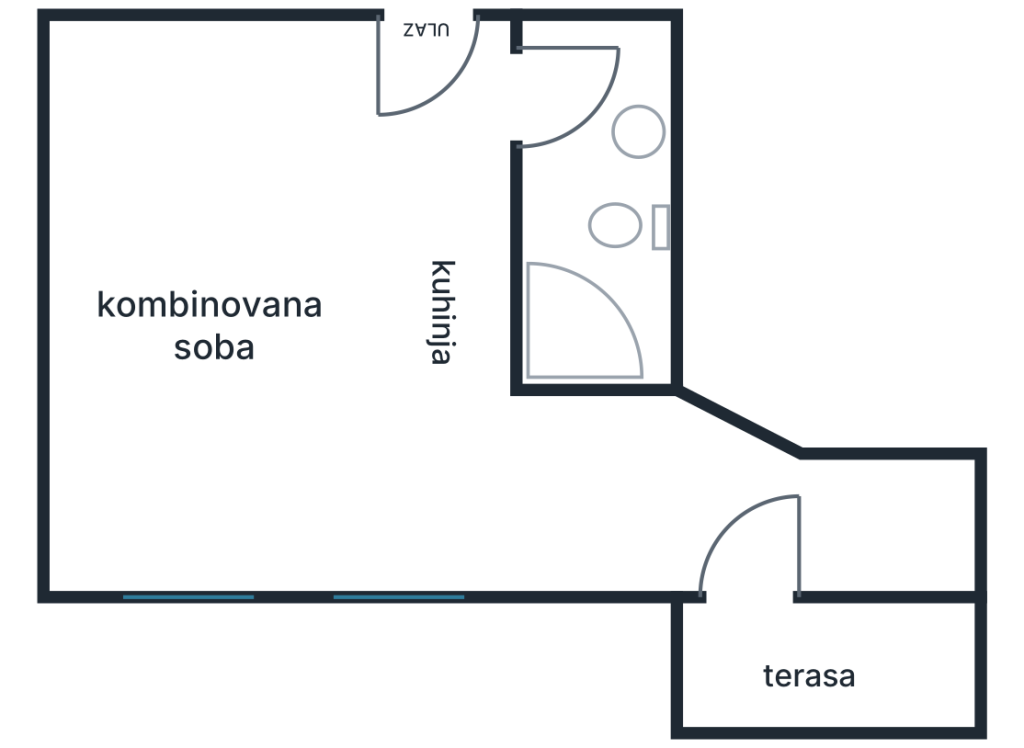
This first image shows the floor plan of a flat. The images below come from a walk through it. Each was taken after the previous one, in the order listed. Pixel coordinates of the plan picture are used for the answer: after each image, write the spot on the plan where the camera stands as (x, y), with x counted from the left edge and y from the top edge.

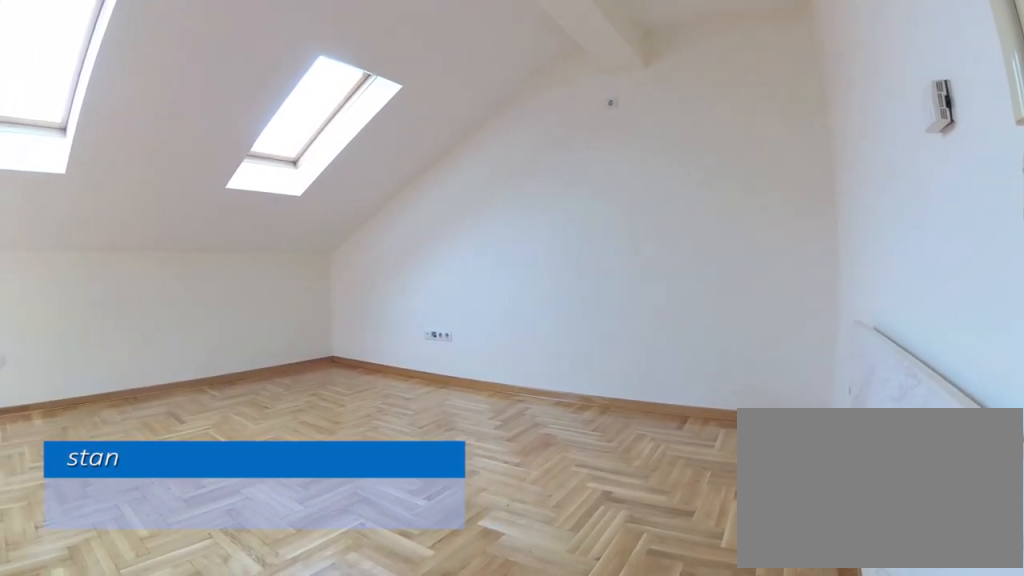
(465, 57)
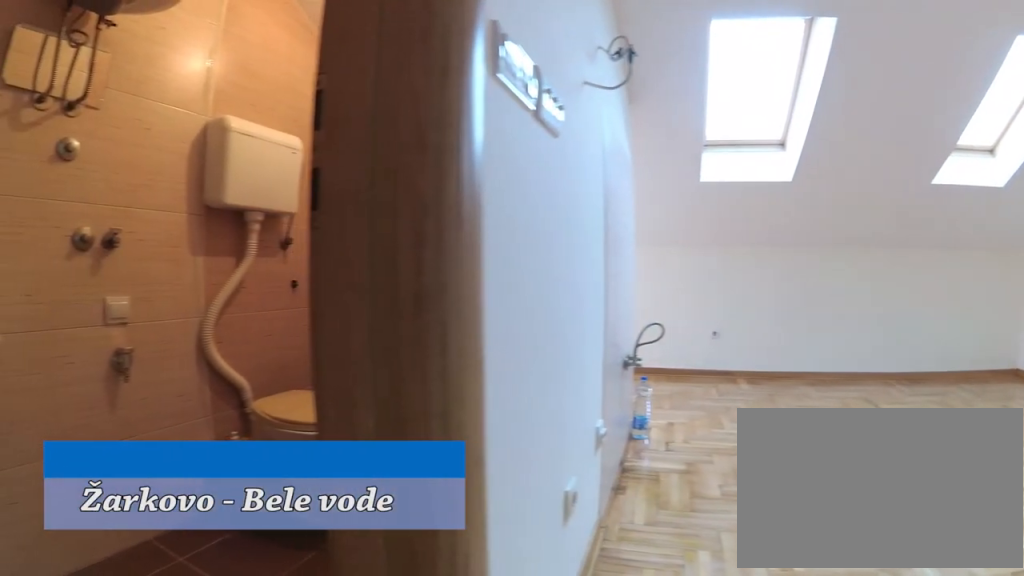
(437, 40)
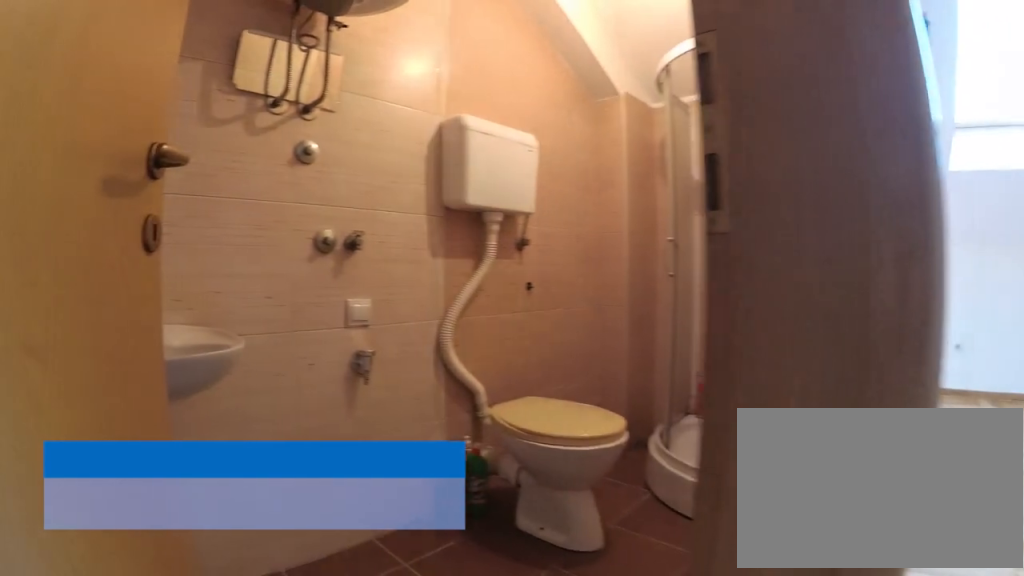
(445, 56)
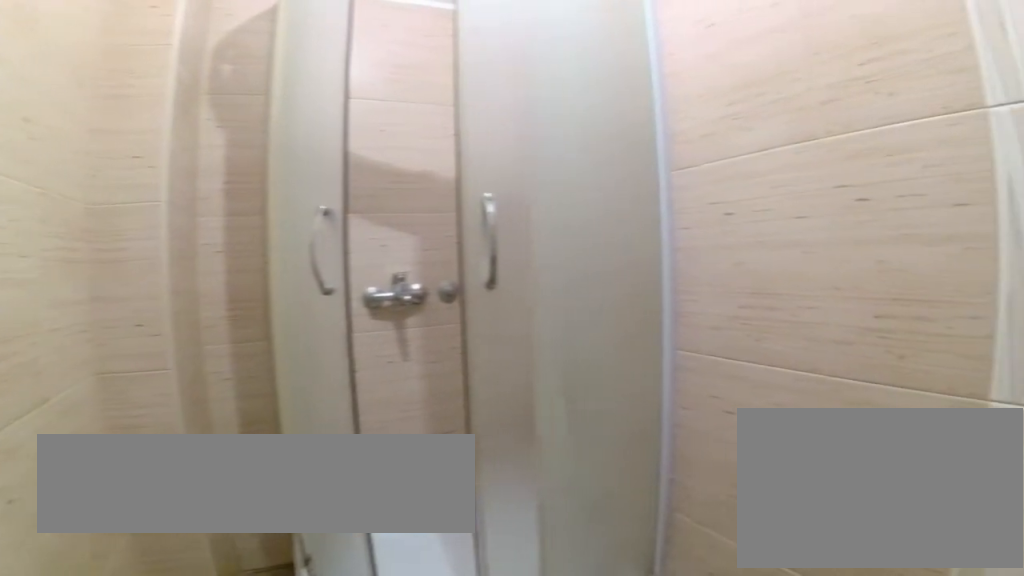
(605, 127)
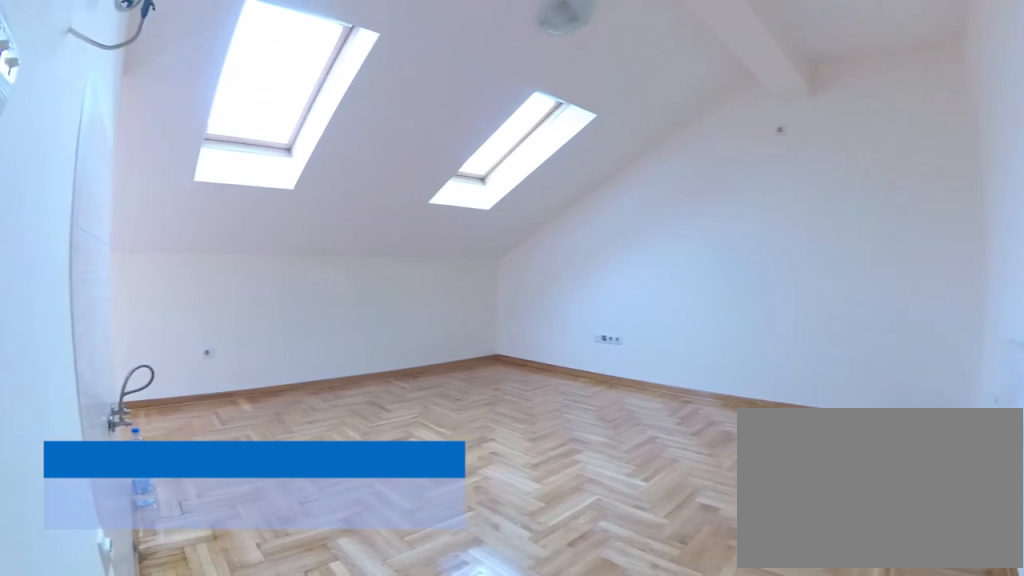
(528, 66)
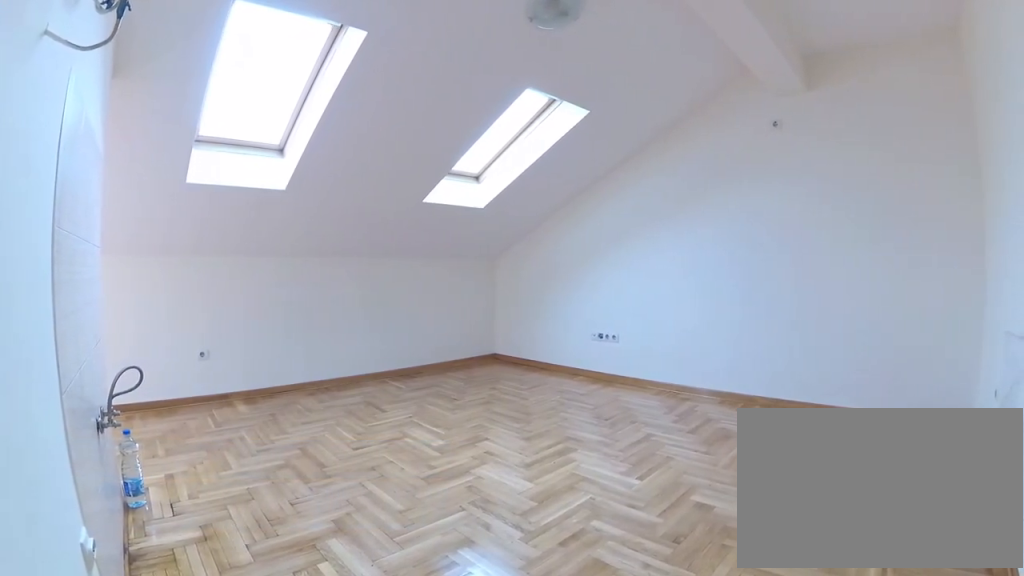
(496, 67)
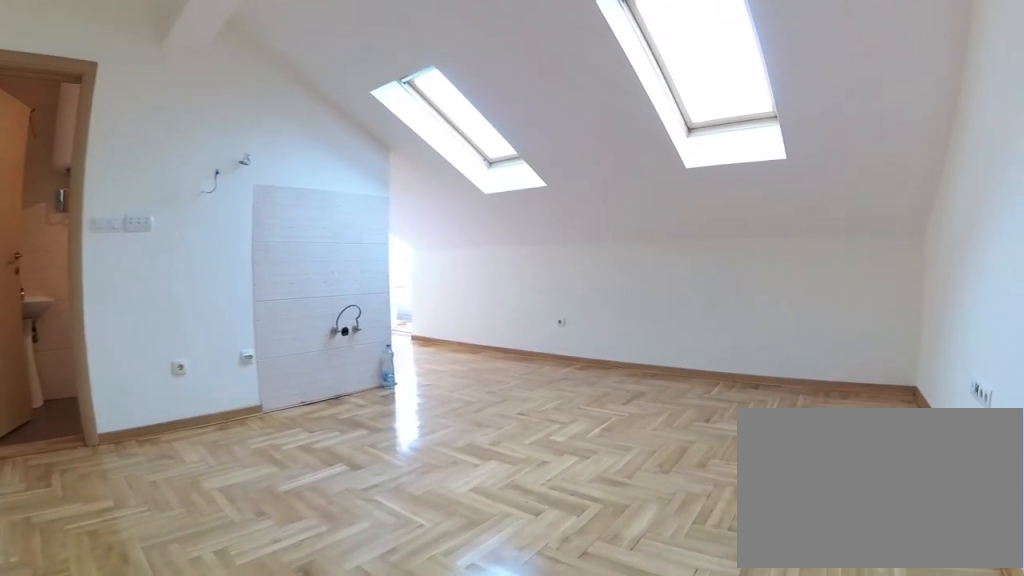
(137, 110)
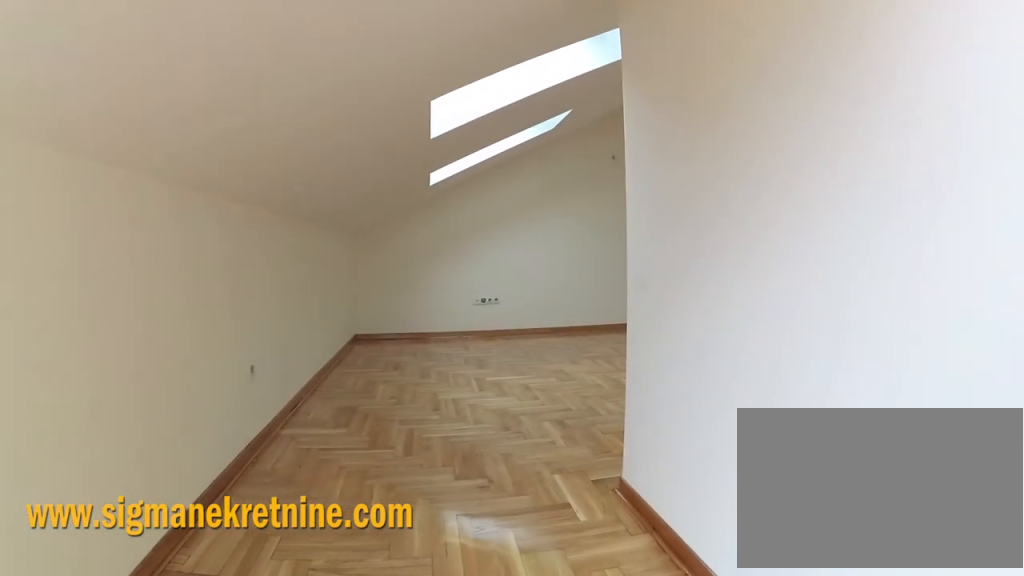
(728, 512)
